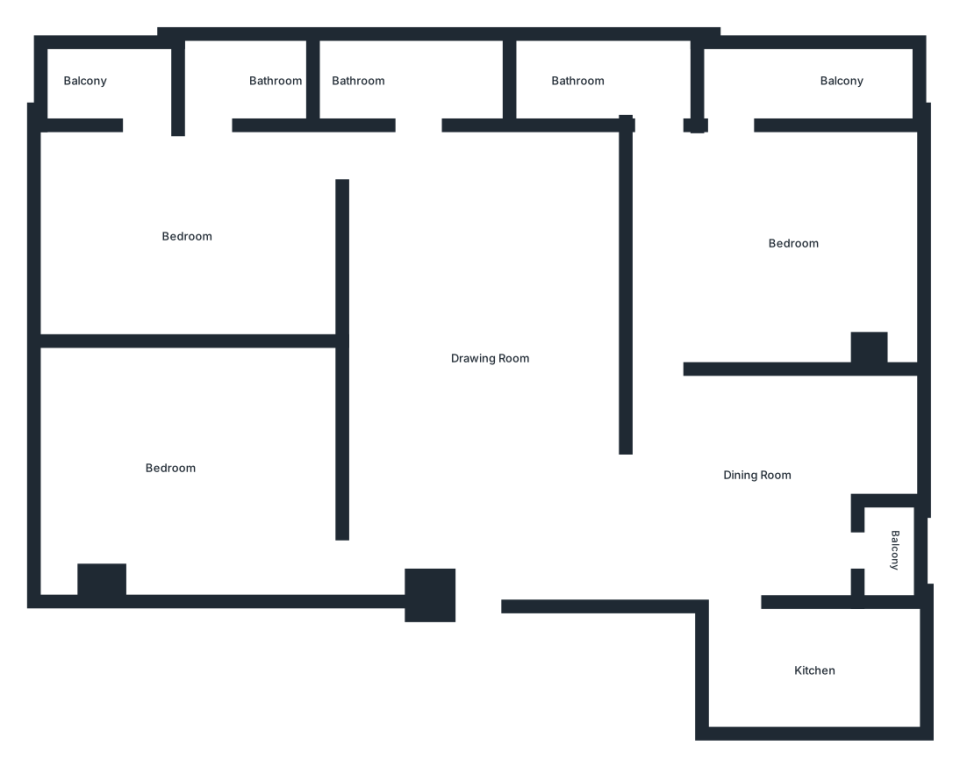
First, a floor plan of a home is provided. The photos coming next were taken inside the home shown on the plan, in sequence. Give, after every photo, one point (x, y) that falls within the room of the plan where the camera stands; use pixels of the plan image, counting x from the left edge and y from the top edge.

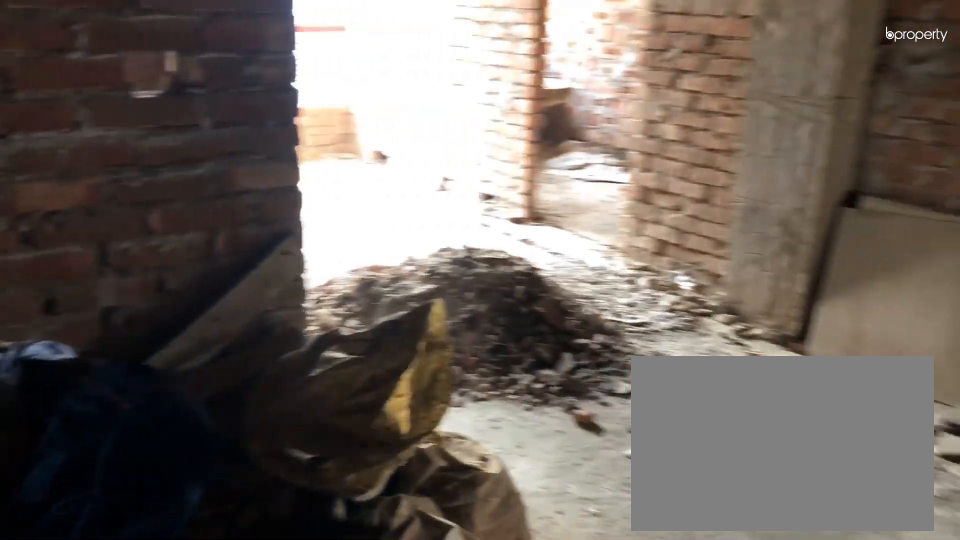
(485, 328)
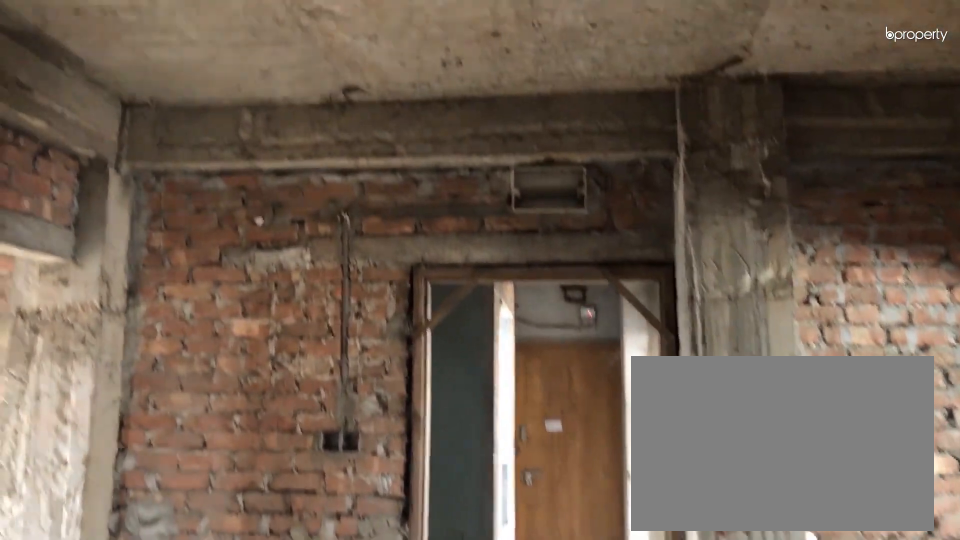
(486, 327)
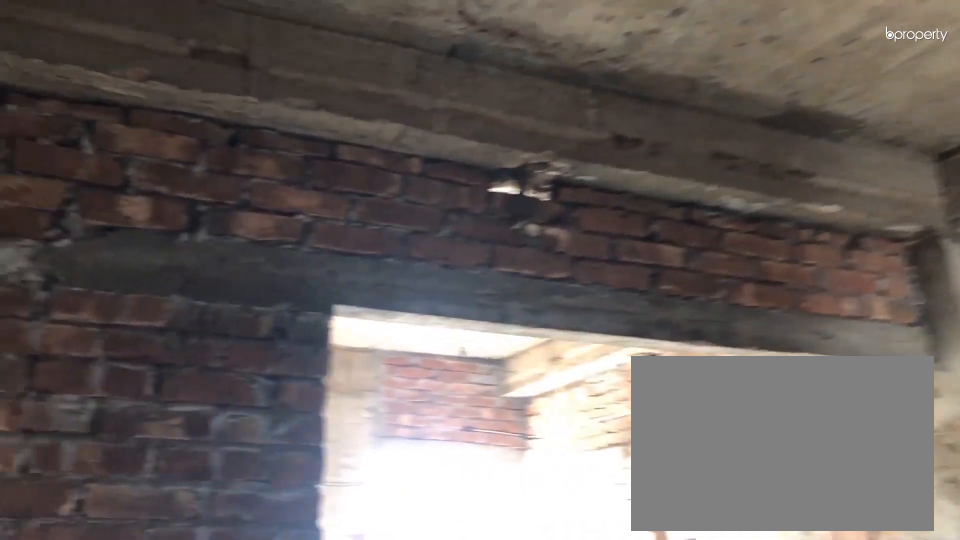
(486, 327)
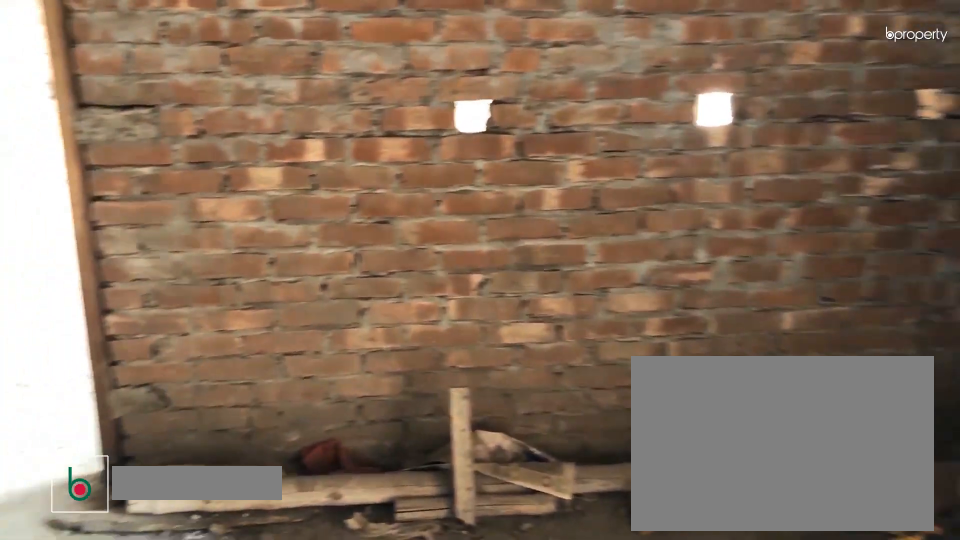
(774, 490)
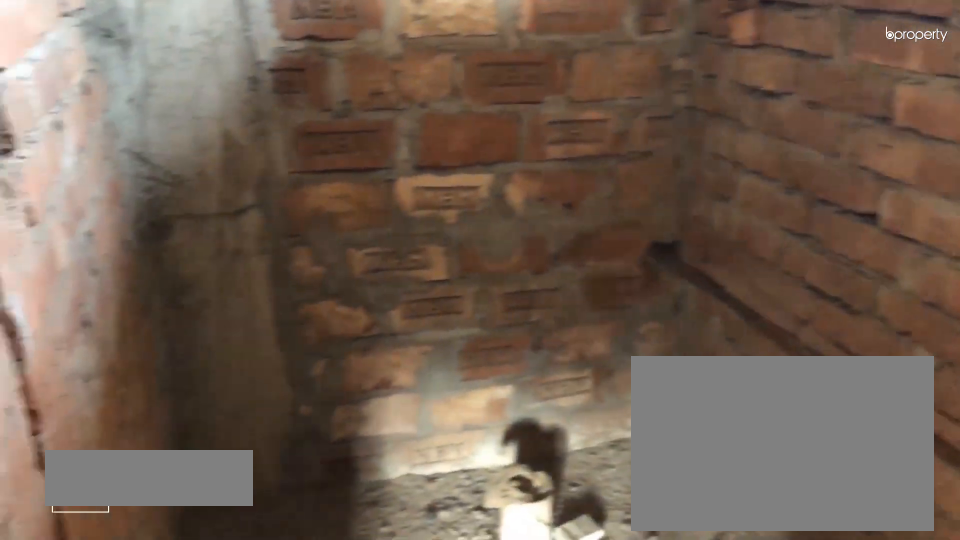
(590, 77)
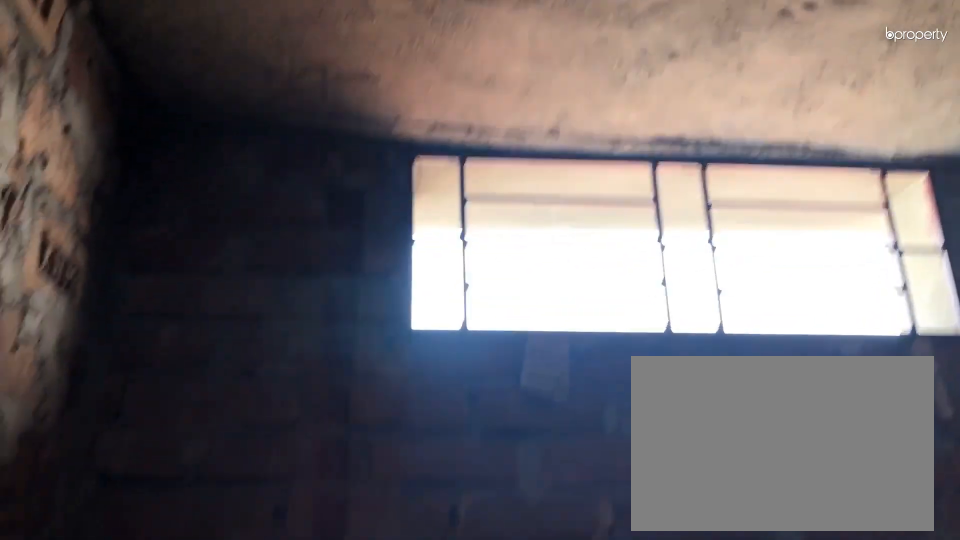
(249, 86)
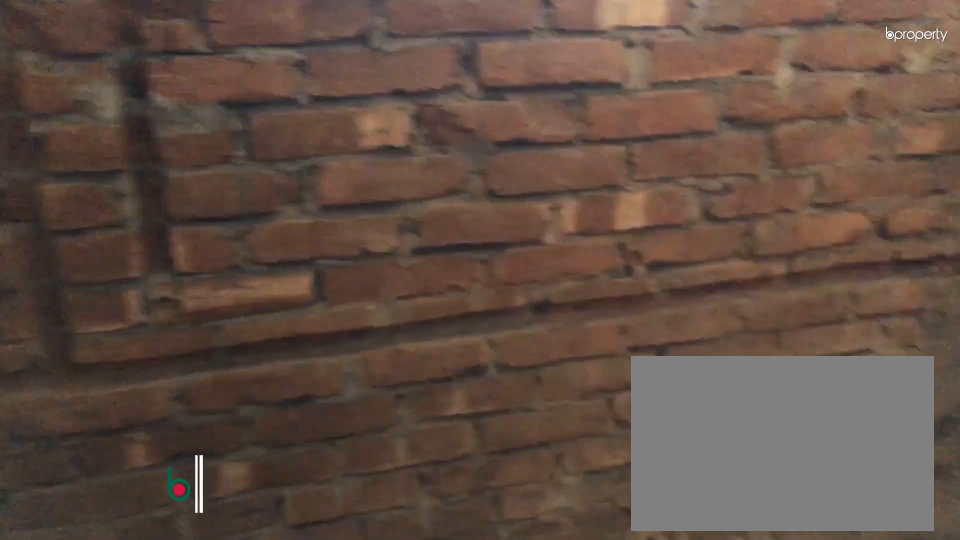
(414, 88)
